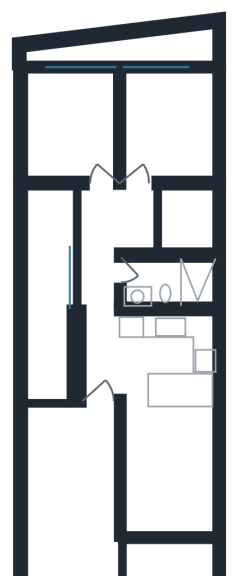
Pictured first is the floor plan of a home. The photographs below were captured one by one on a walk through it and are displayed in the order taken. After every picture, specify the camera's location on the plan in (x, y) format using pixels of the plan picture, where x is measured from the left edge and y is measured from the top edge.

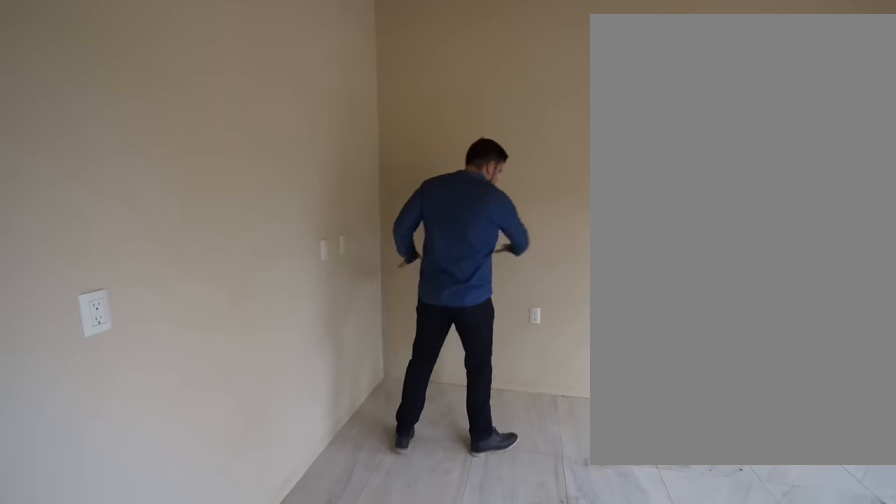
(104, 382)
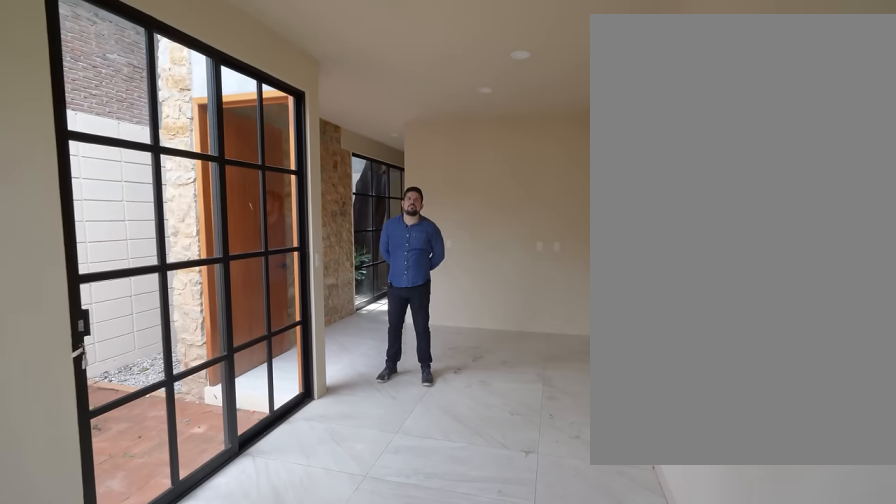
(205, 518)
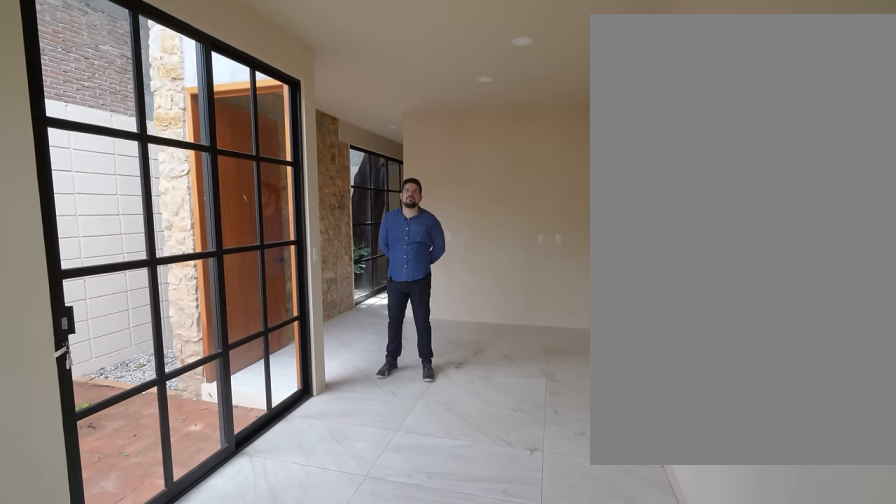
(205, 518)
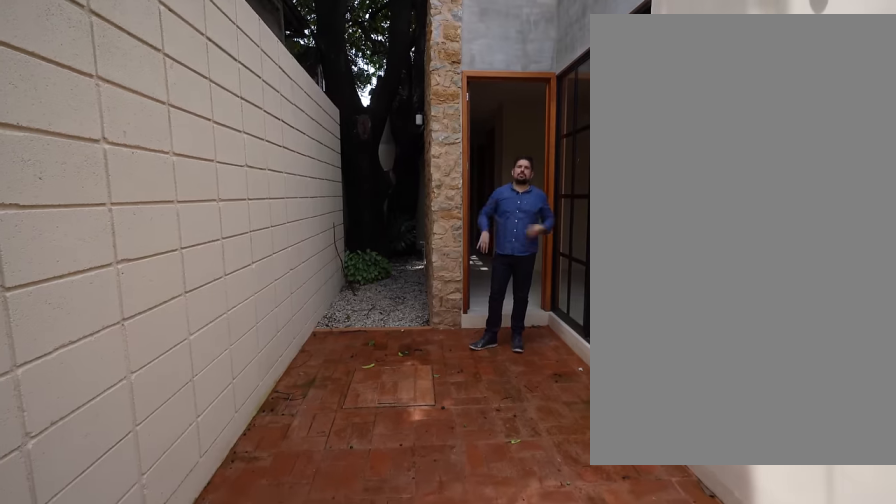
(57, 515)
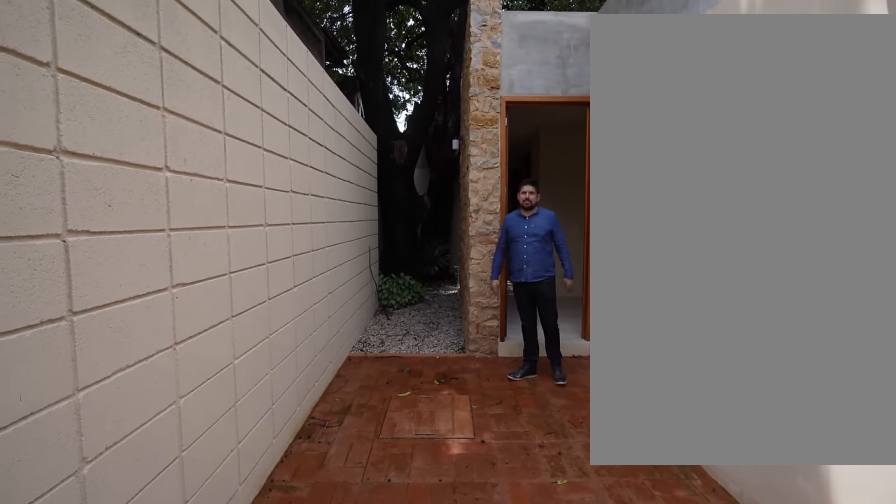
(59, 529)
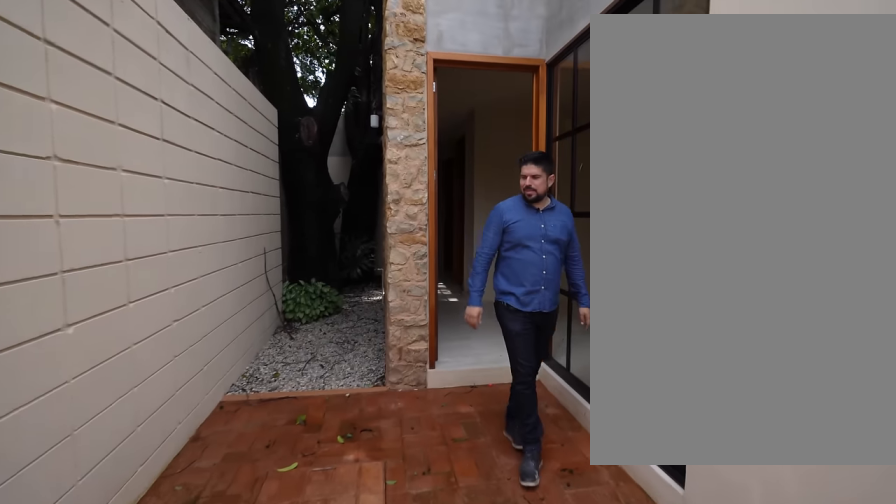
(58, 531)
